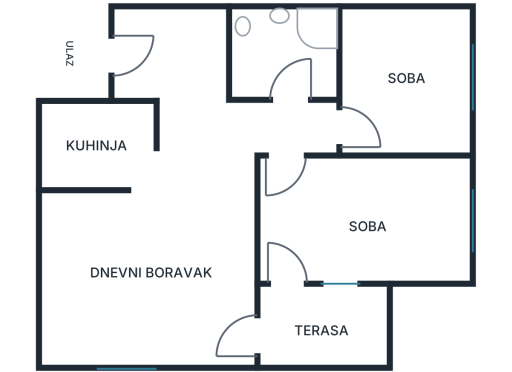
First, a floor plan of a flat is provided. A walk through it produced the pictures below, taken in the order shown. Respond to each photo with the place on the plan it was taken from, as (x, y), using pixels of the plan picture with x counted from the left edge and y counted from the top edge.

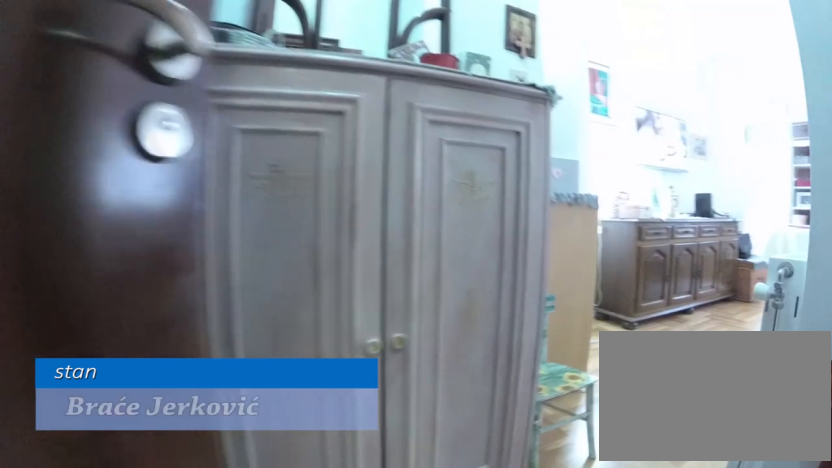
(153, 44)
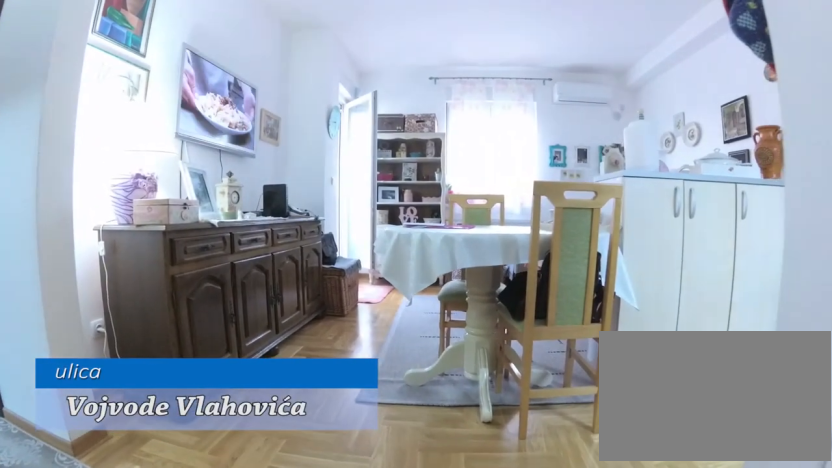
(183, 105)
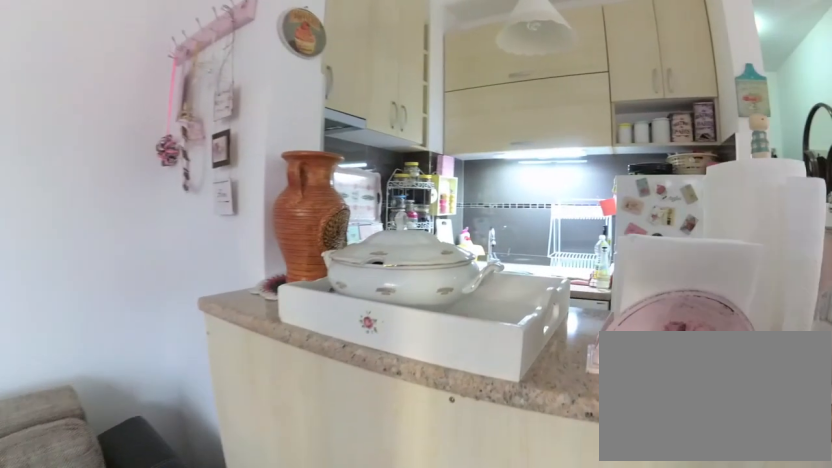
(100, 263)
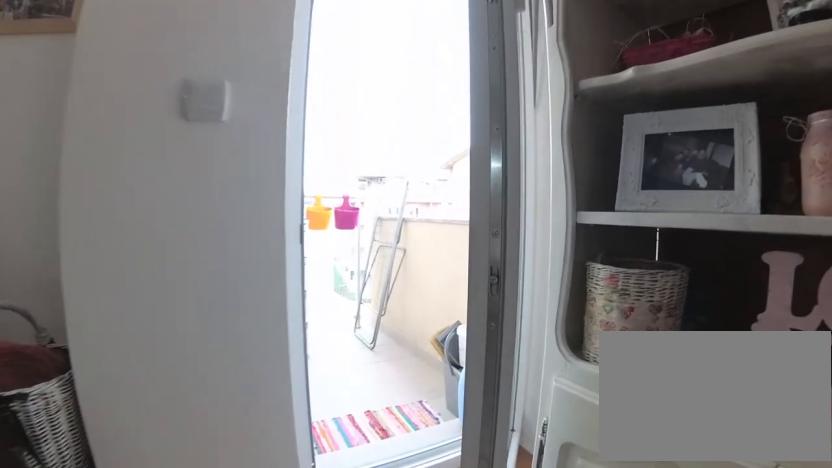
(184, 321)
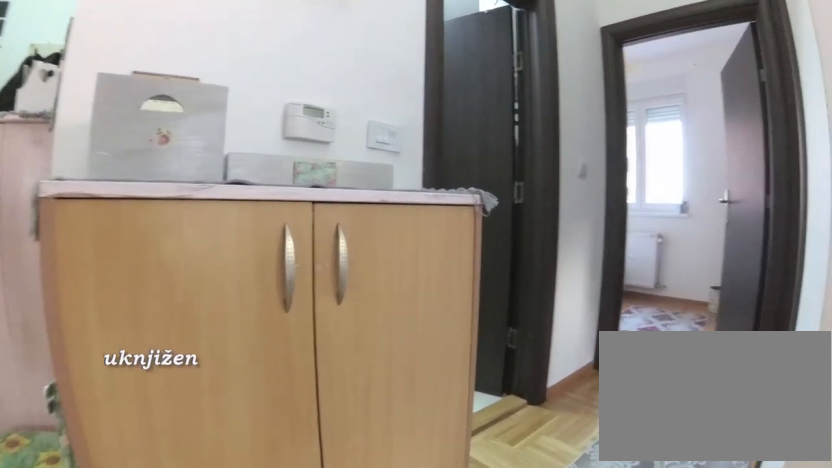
(213, 169)
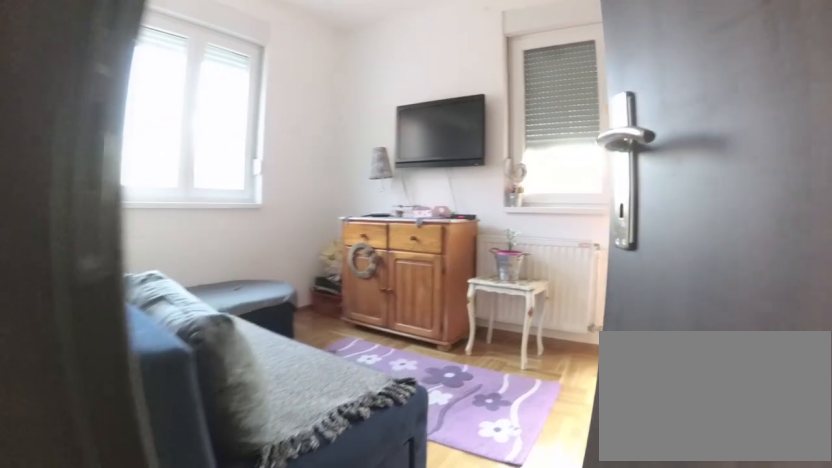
(272, 137)
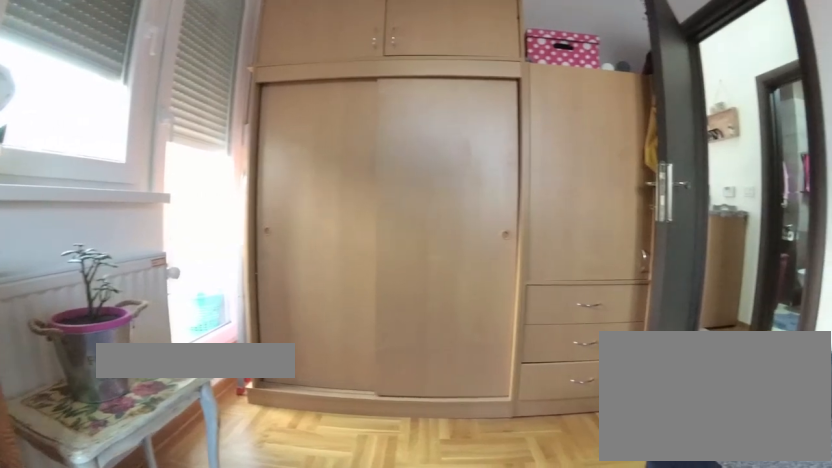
(395, 239)
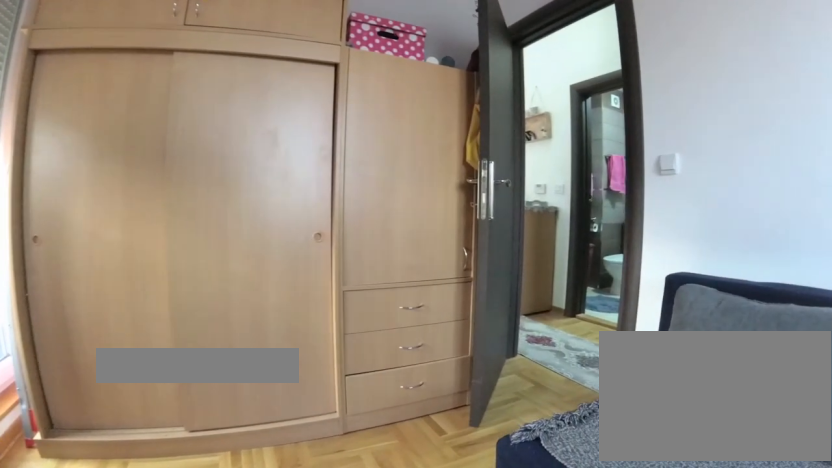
(385, 231)
